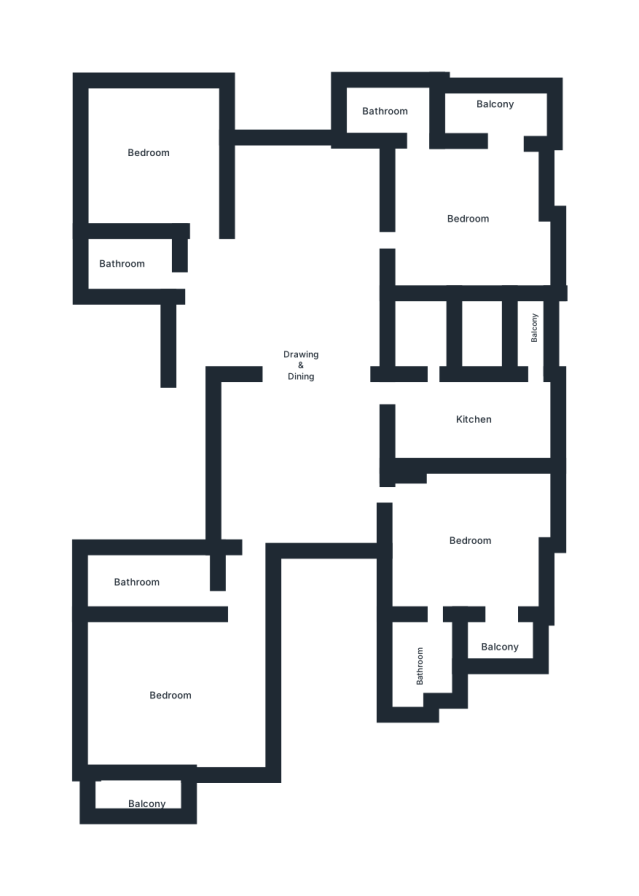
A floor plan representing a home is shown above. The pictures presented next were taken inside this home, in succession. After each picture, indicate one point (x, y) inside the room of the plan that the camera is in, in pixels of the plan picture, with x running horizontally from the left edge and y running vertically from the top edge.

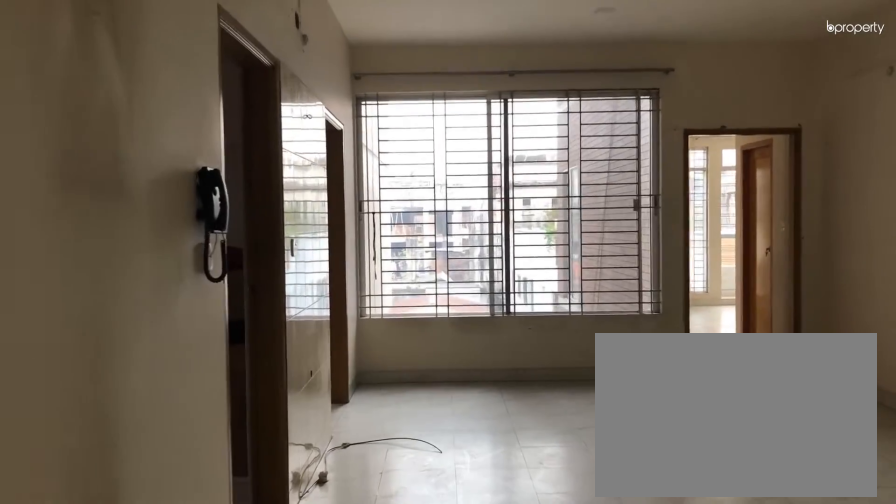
(298, 312)
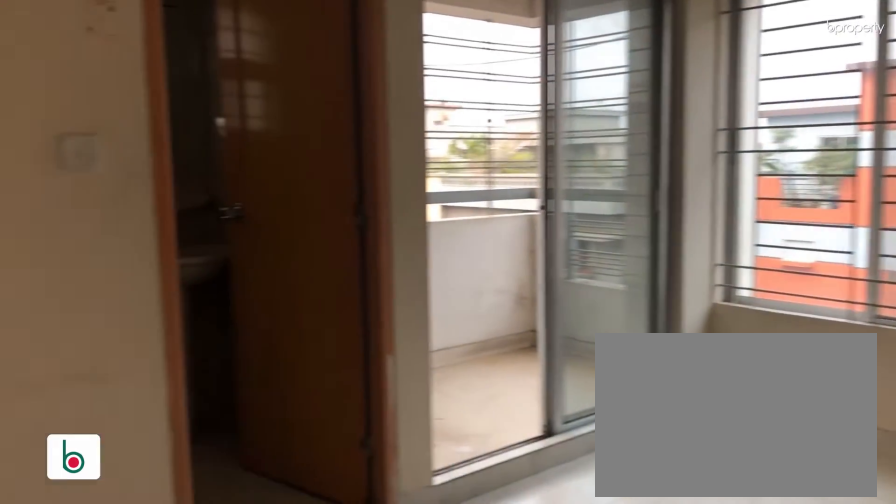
(463, 212)
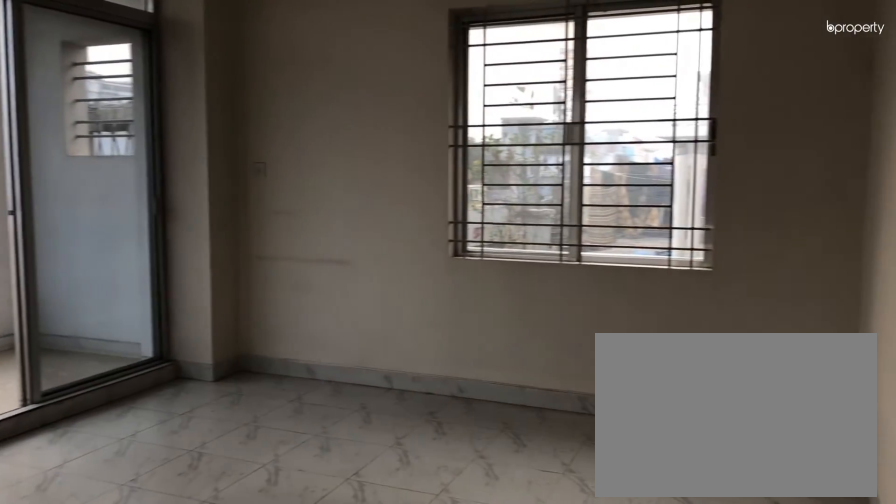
(164, 685)
